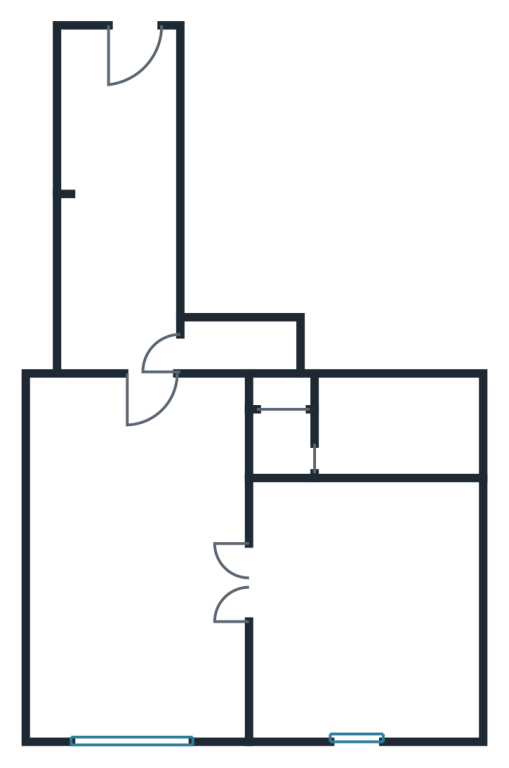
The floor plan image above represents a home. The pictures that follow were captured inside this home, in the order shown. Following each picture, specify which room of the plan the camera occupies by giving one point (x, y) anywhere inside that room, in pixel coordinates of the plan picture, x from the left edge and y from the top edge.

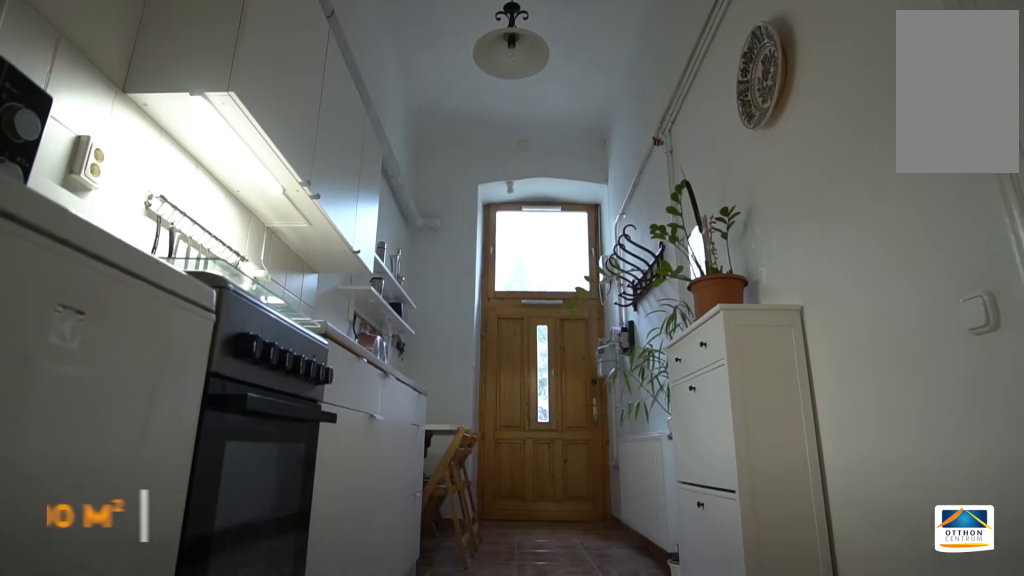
(126, 213)
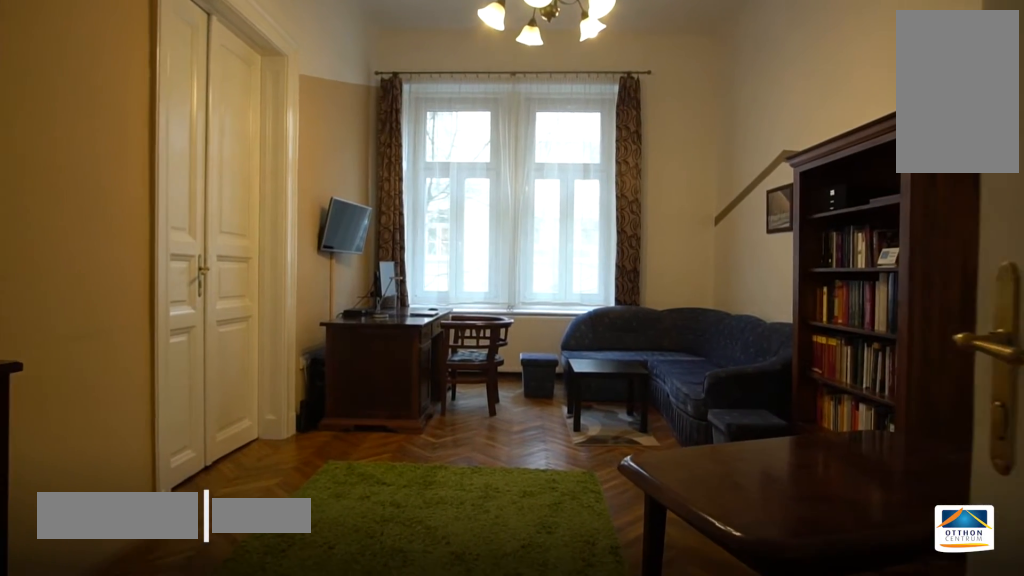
(145, 561)
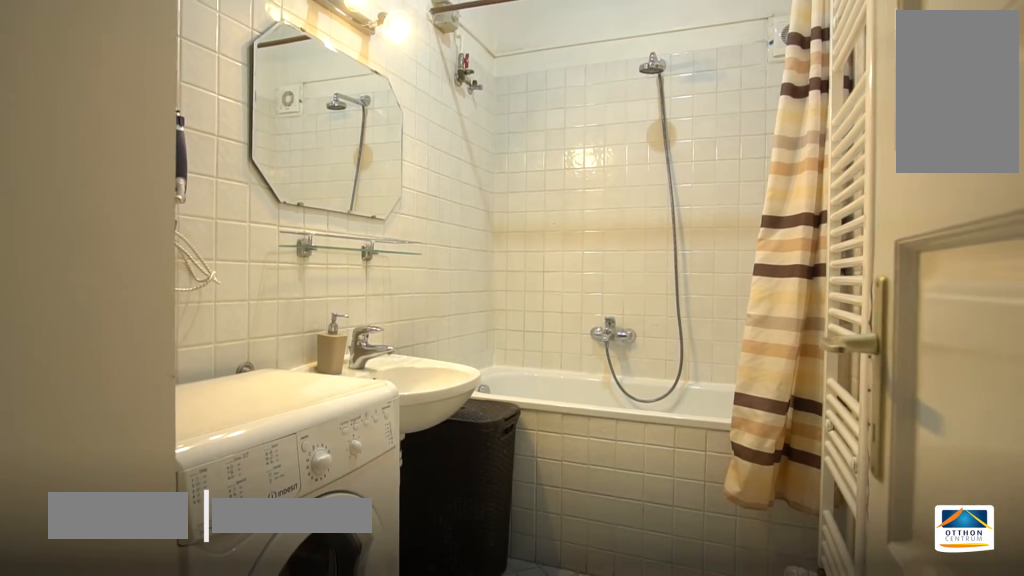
(409, 425)
